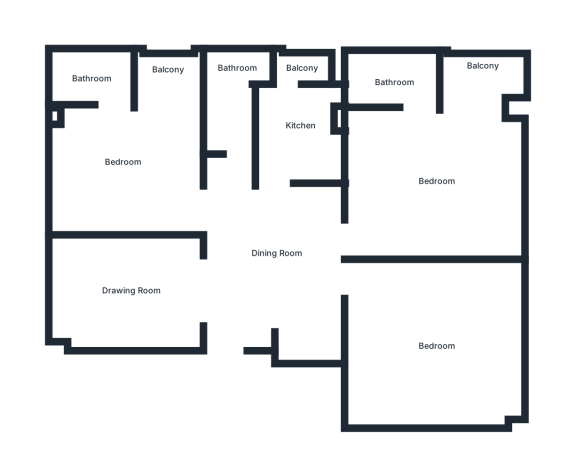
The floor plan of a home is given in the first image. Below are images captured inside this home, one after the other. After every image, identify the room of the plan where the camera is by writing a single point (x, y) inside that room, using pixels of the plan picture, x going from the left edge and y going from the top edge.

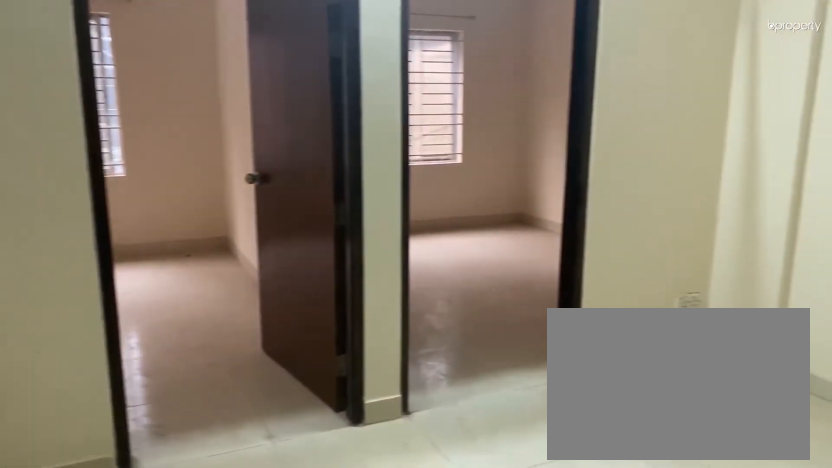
(266, 260)
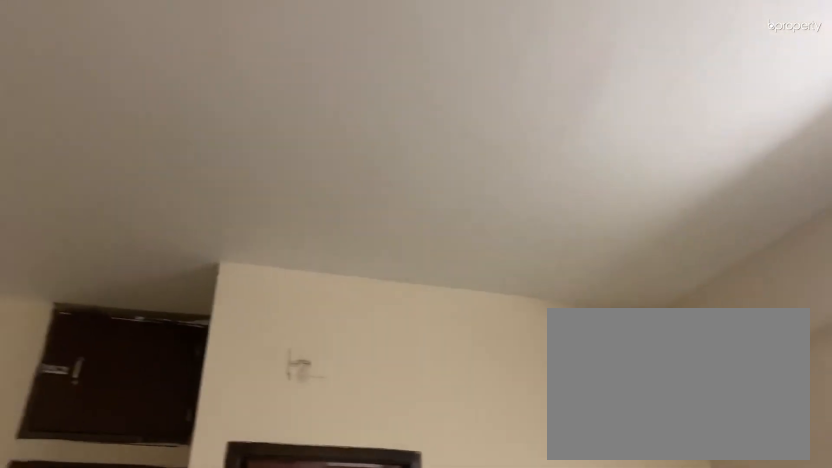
(266, 260)
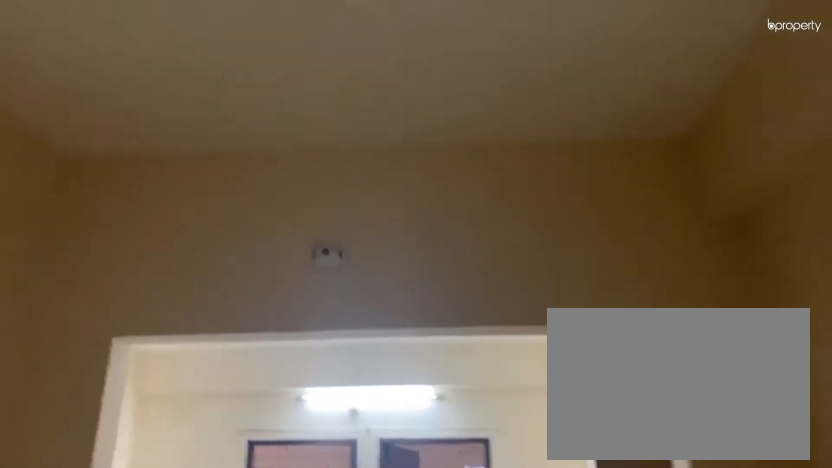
(131, 284)
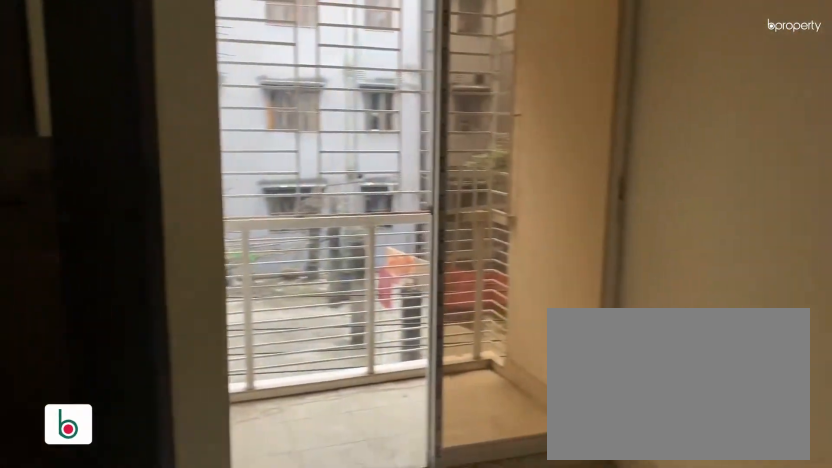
(121, 152)
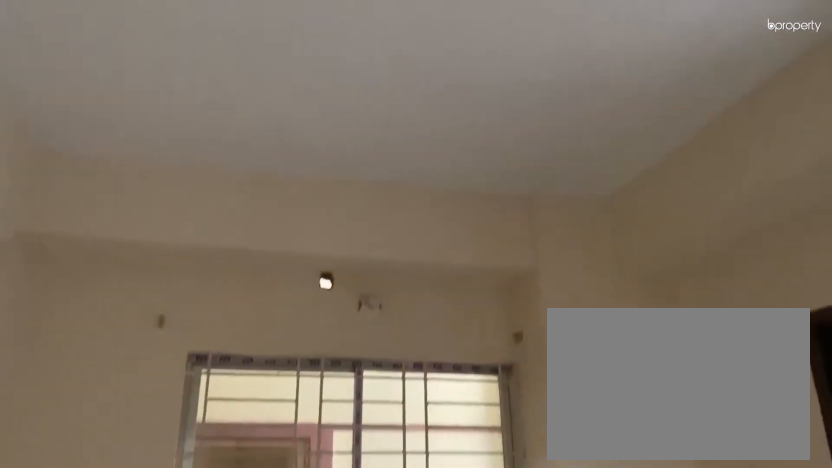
(121, 152)
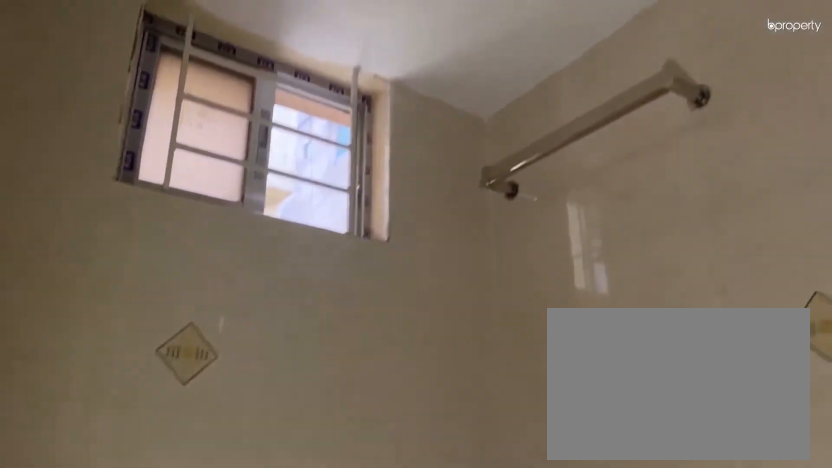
(88, 79)
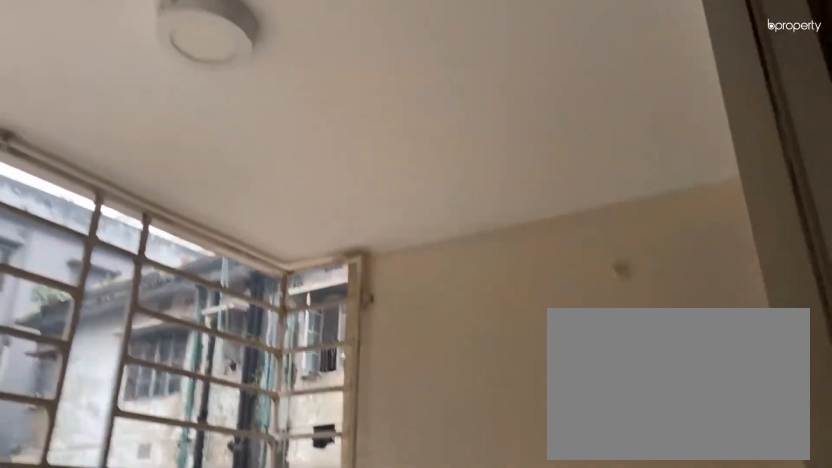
(168, 75)
